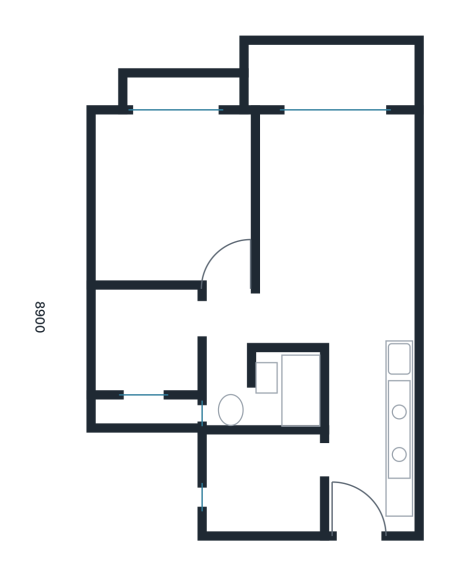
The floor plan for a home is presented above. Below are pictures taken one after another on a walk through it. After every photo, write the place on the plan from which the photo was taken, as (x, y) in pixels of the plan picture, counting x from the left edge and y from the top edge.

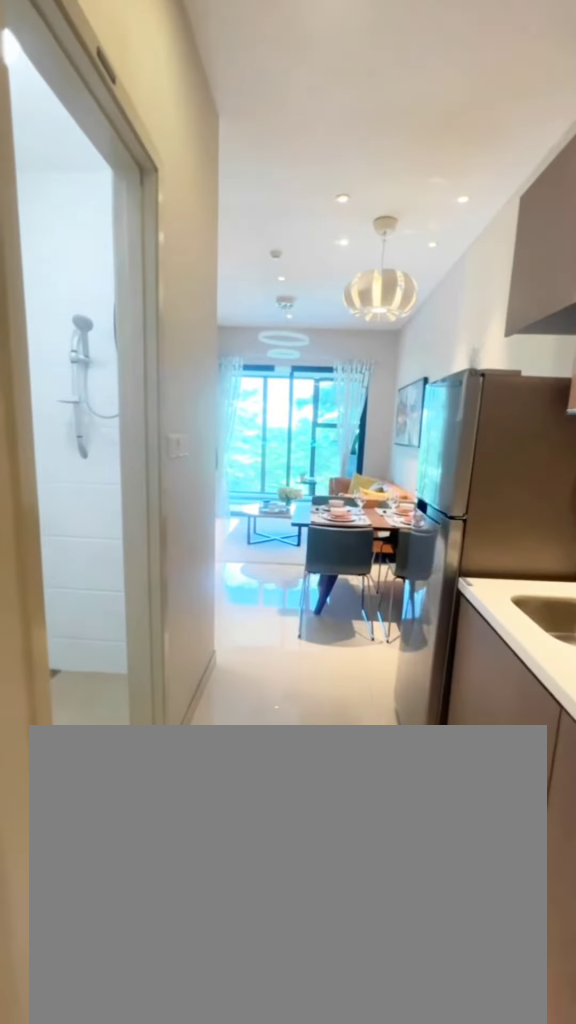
(354, 503)
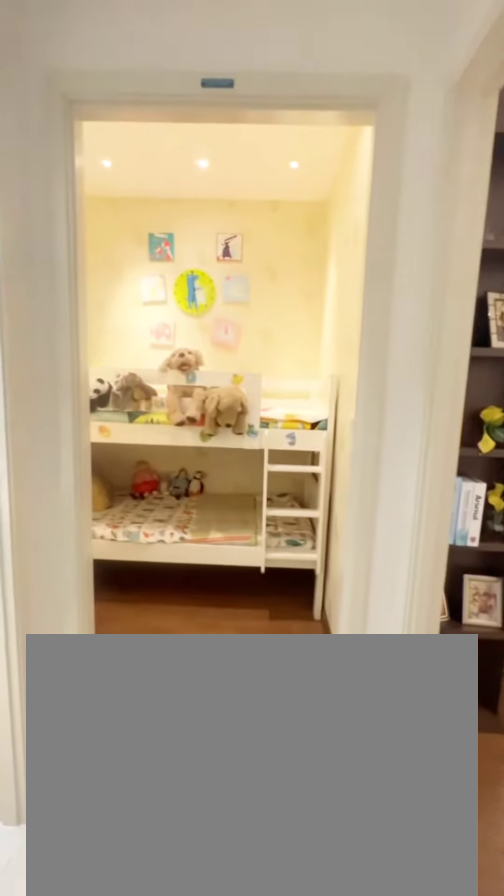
(267, 340)
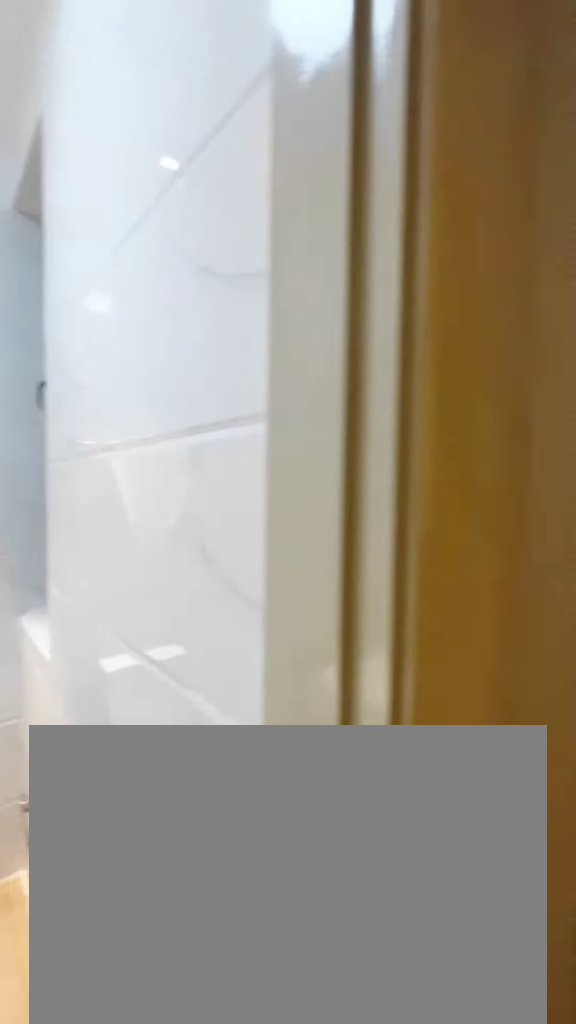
(233, 379)
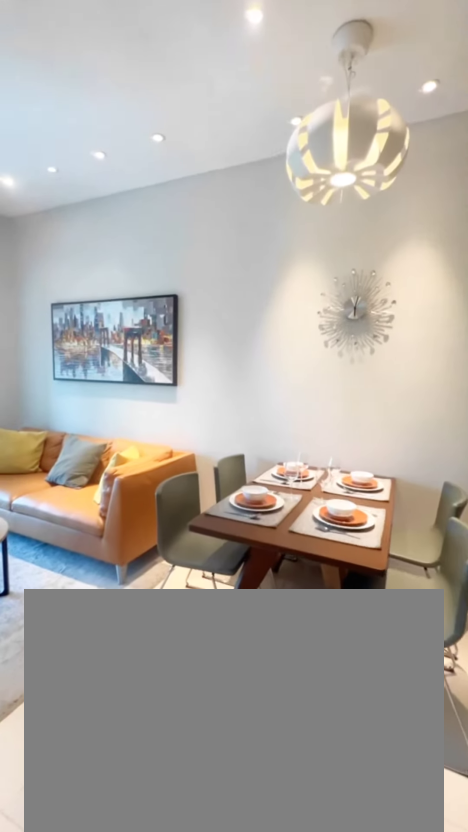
(248, 322)
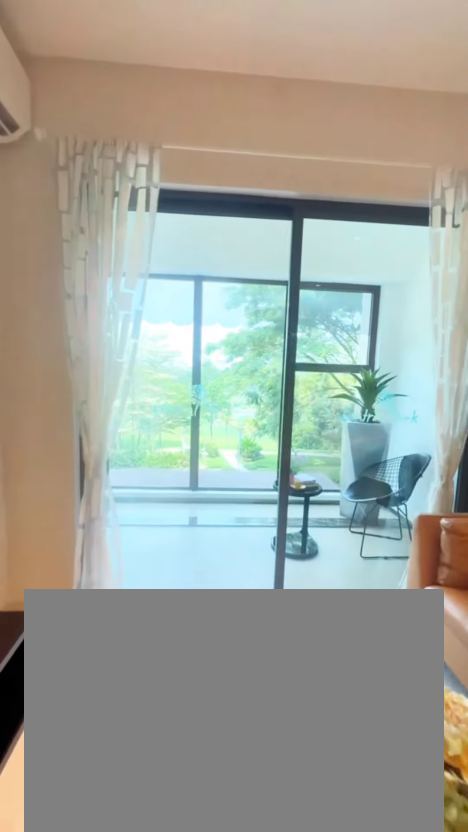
(320, 248)
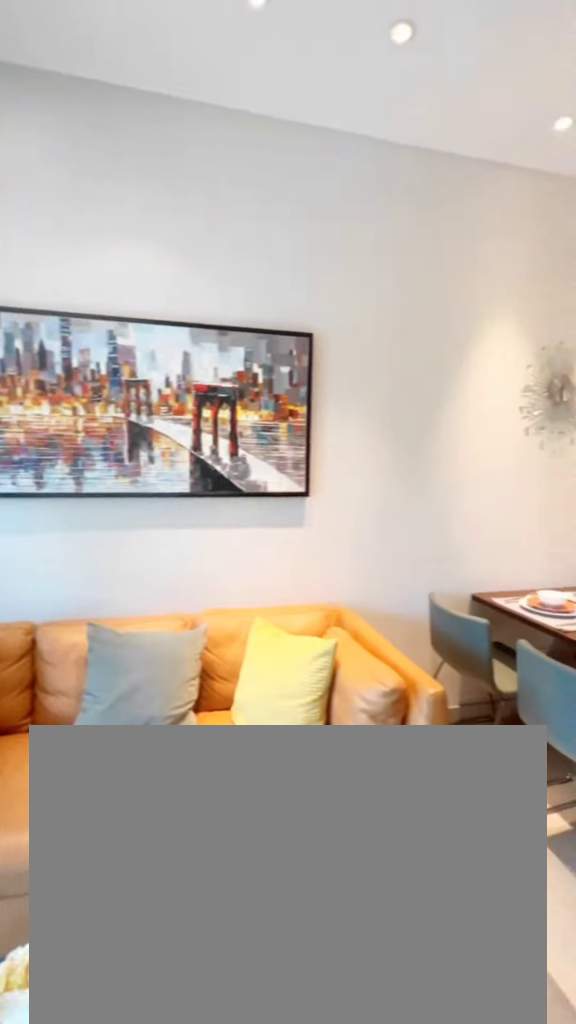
(321, 186)
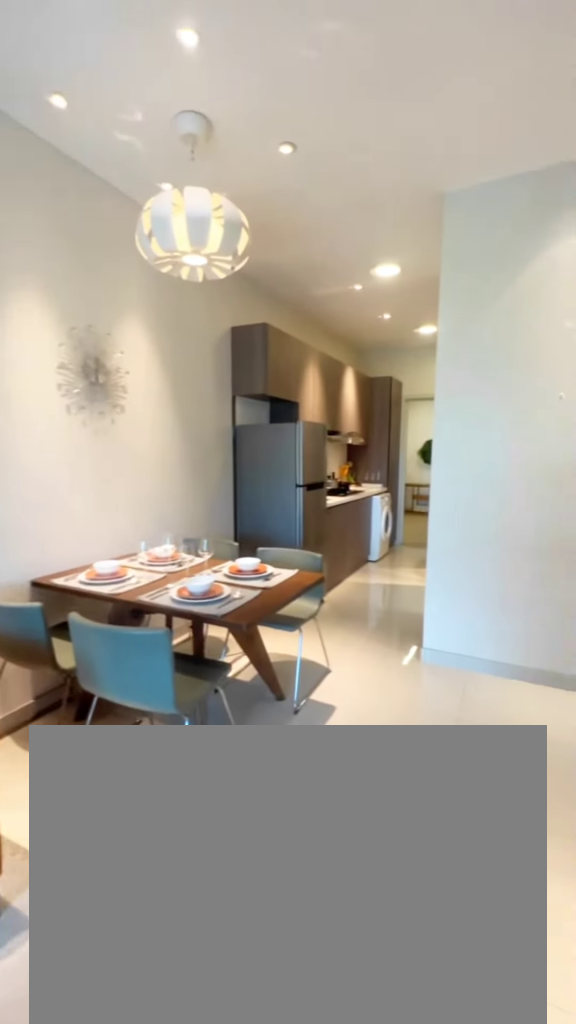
(321, 186)
